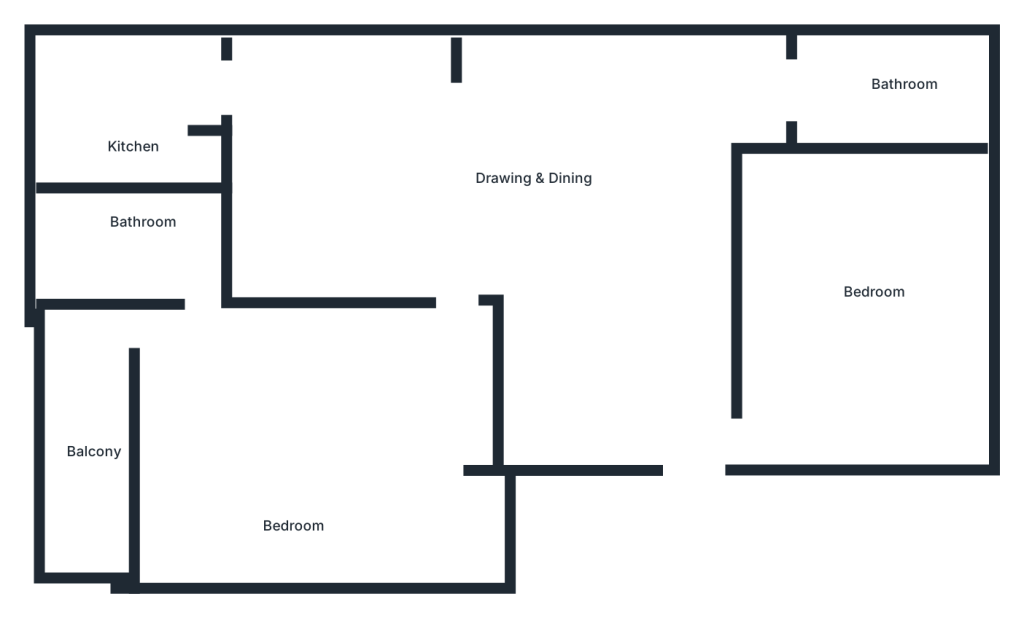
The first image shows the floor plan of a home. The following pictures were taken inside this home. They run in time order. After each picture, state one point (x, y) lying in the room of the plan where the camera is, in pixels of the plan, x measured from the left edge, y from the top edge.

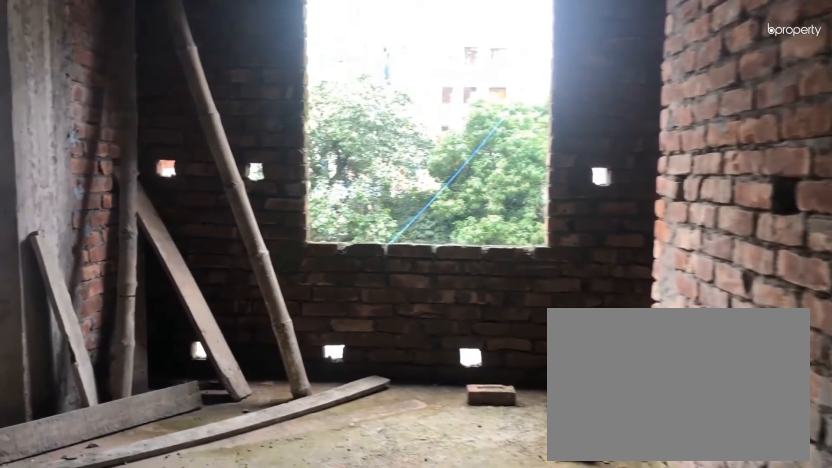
(537, 201)
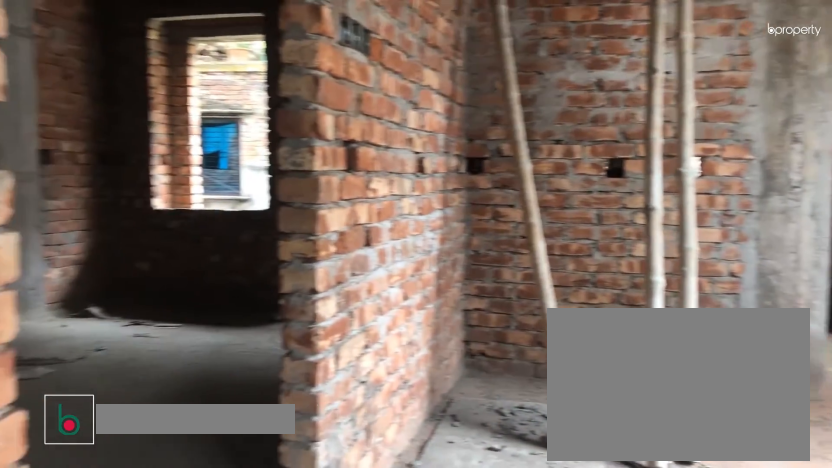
(537, 201)
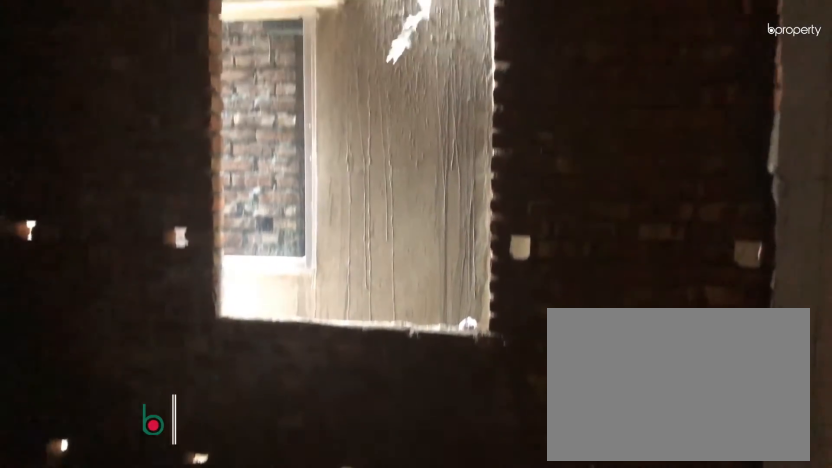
(869, 288)
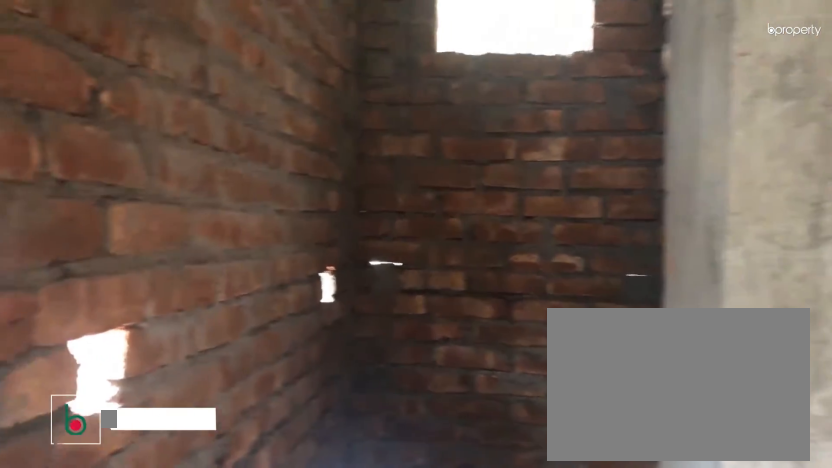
(891, 100)
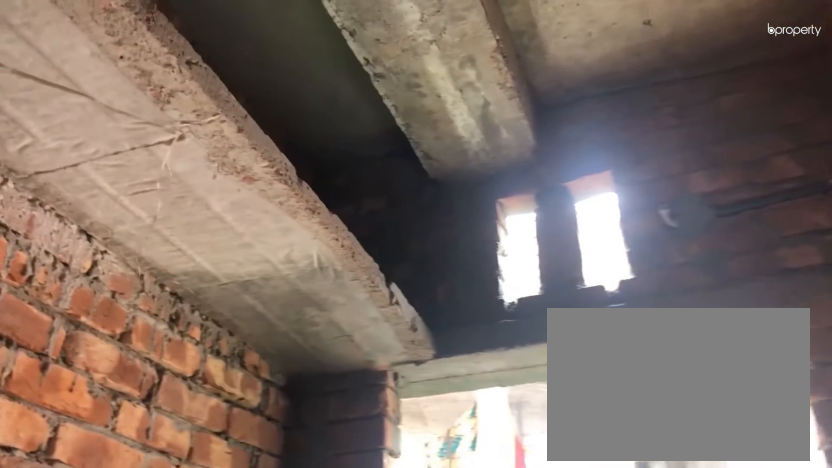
(138, 136)
